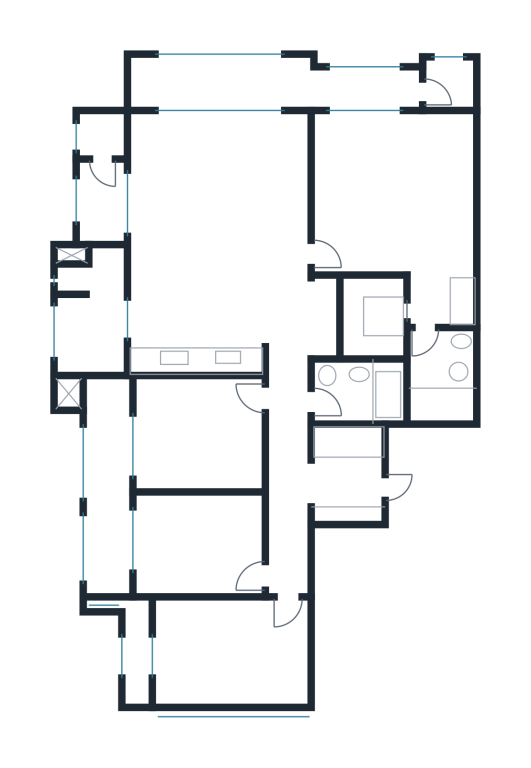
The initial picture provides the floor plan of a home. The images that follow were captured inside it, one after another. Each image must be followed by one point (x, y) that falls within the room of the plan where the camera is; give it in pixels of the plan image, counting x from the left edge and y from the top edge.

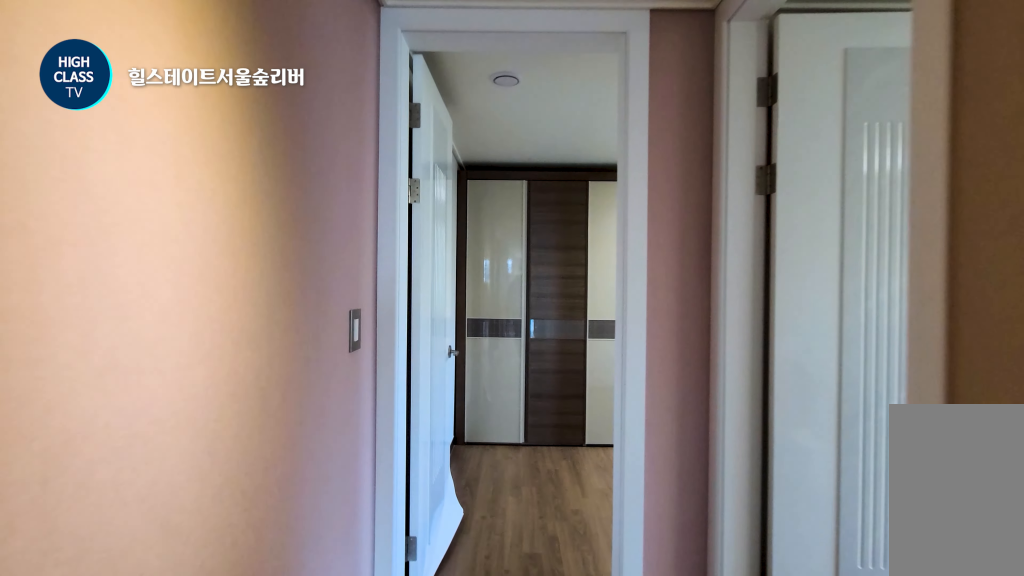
(287, 473)
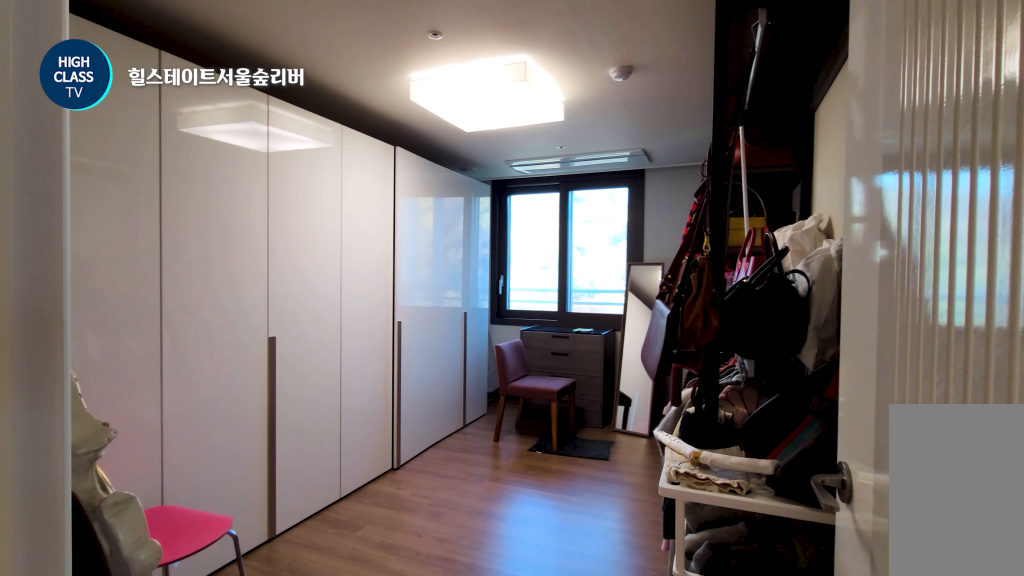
(176, 433)
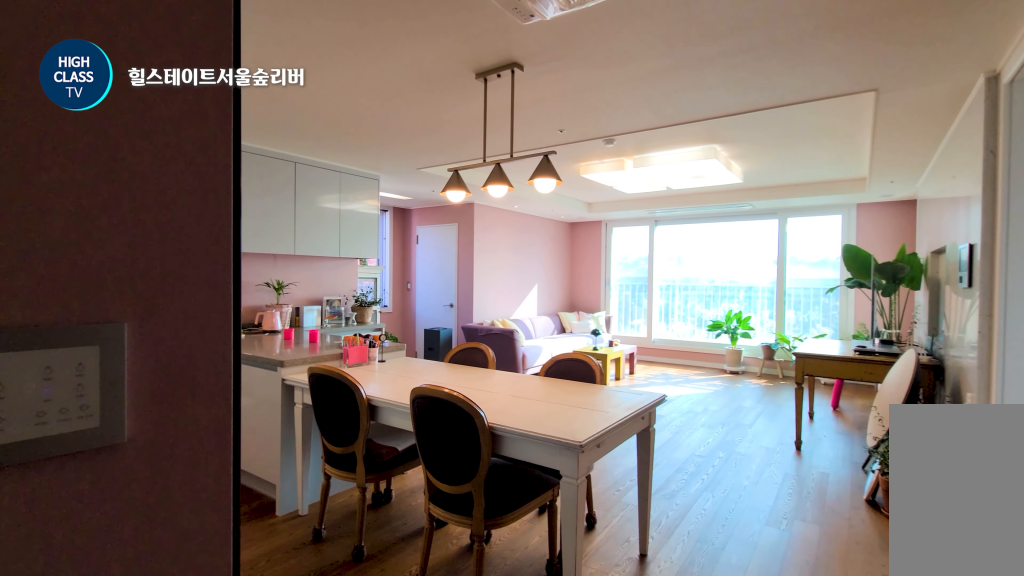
(287, 473)
